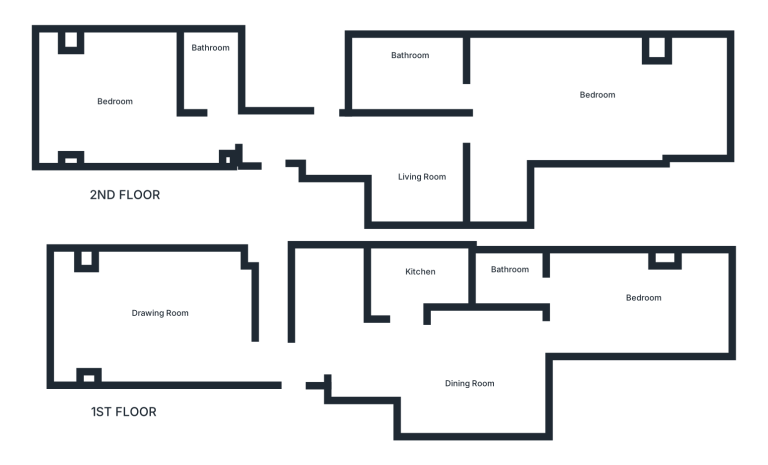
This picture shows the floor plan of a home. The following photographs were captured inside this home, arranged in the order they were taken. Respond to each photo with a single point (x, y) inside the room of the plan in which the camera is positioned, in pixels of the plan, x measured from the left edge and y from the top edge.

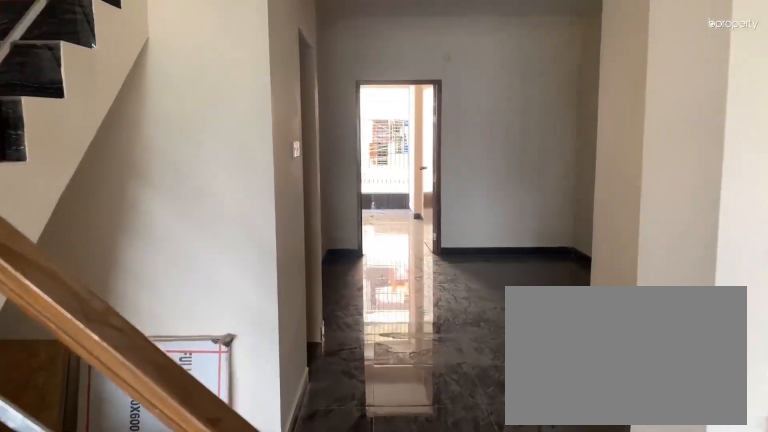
(288, 356)
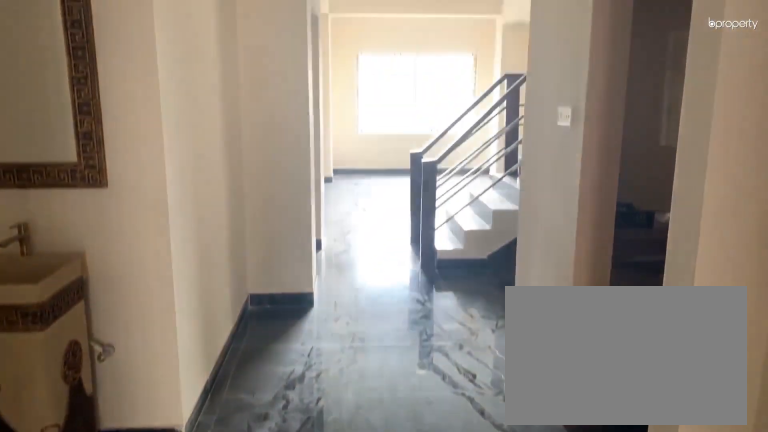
(462, 371)
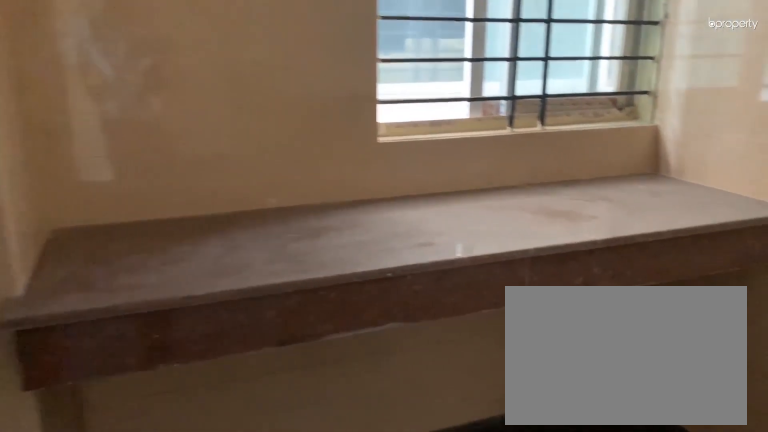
(407, 277)
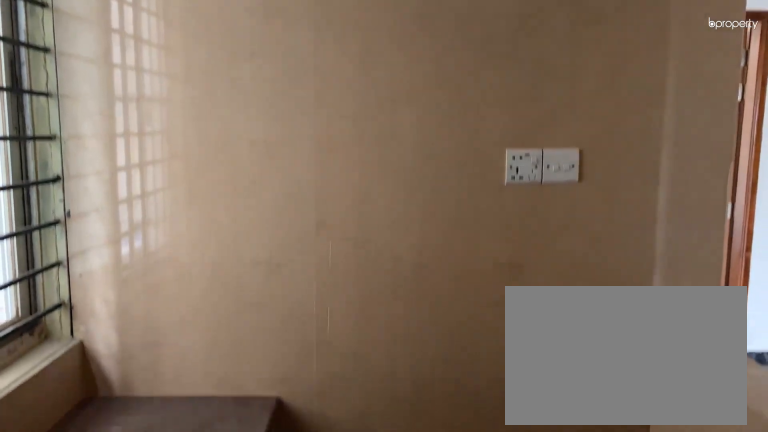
(407, 277)
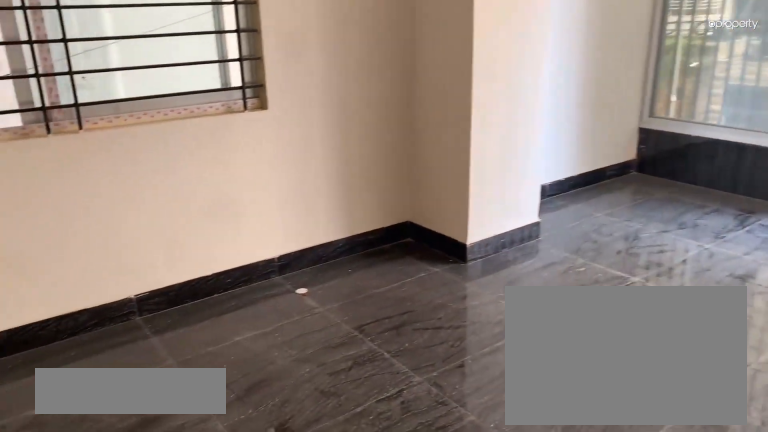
(638, 301)
